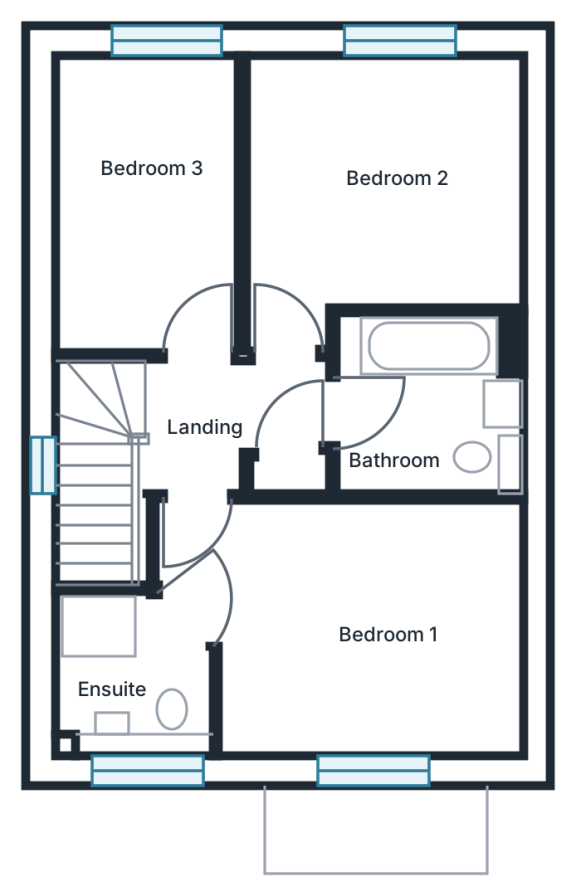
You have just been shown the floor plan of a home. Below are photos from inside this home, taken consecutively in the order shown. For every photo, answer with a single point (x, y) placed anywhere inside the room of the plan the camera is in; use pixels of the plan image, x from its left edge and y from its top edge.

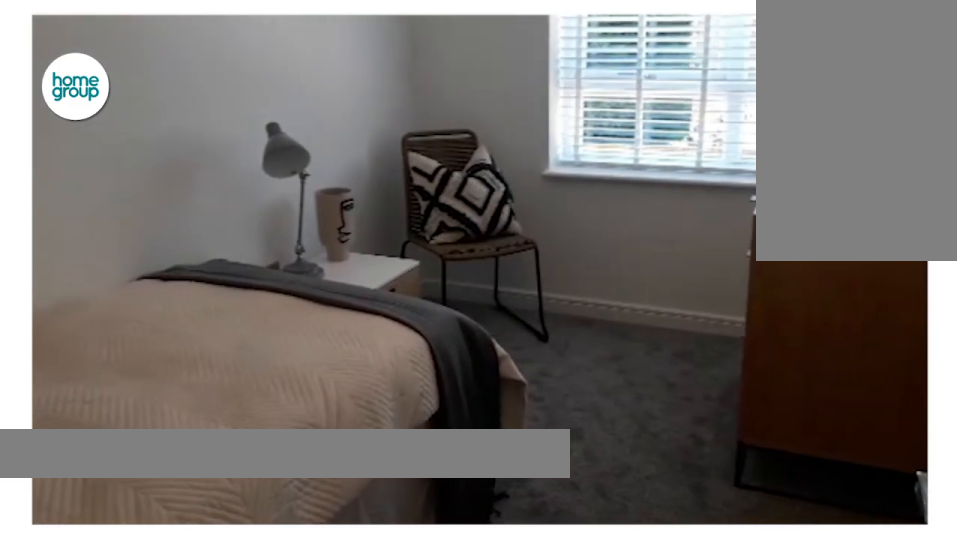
(148, 206)
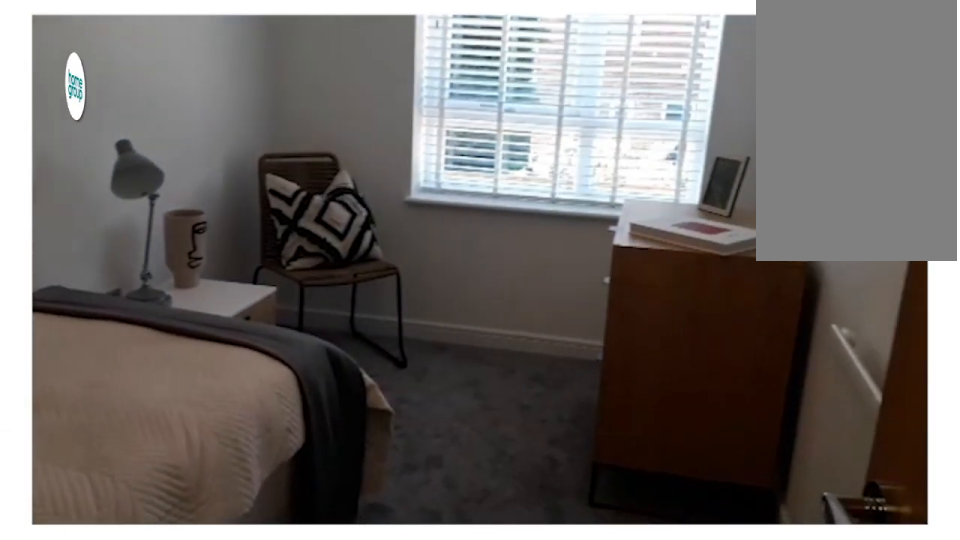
(148, 206)
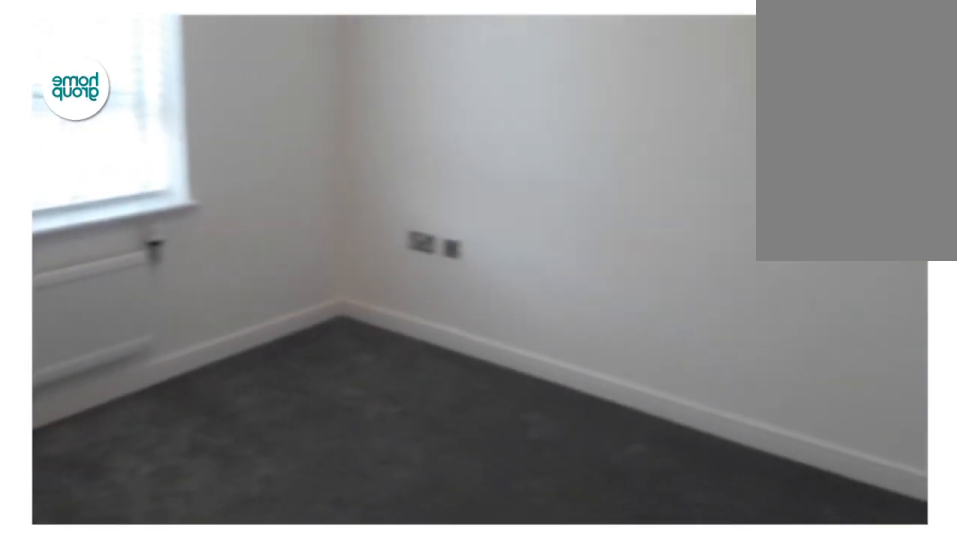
(380, 192)
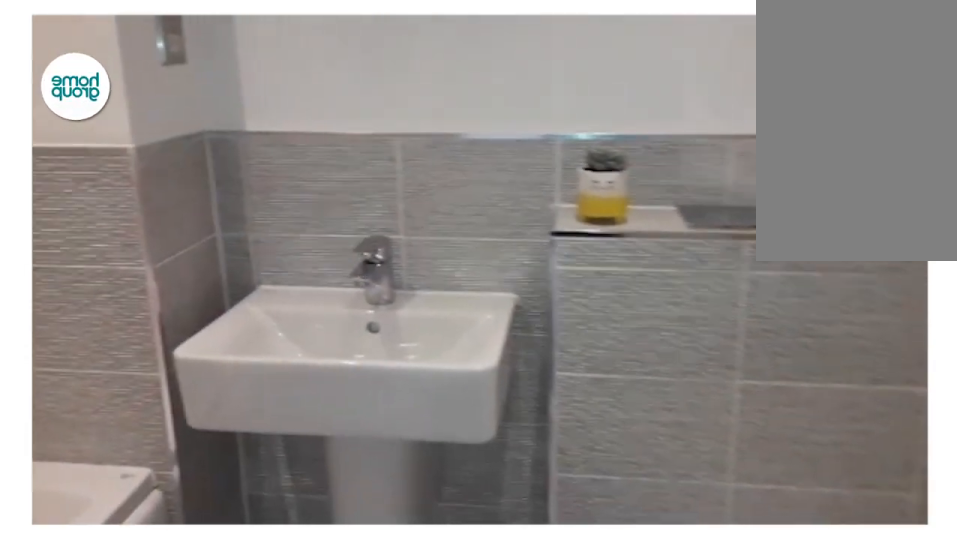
(423, 408)
